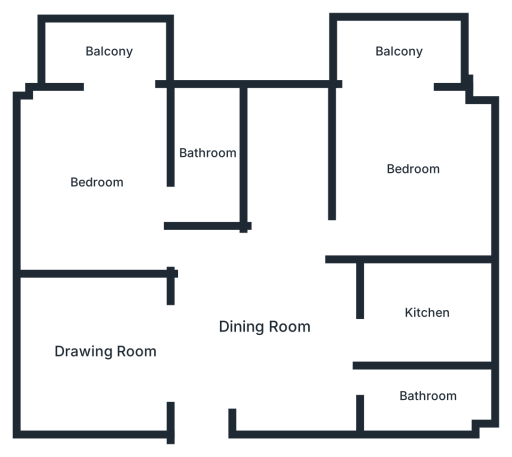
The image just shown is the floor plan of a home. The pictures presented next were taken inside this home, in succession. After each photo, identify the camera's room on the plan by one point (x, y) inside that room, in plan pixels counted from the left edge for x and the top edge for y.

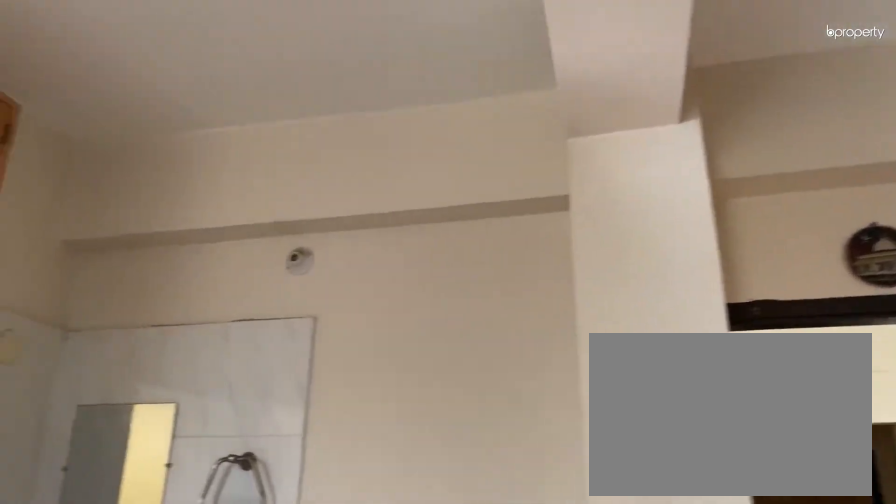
(263, 328)
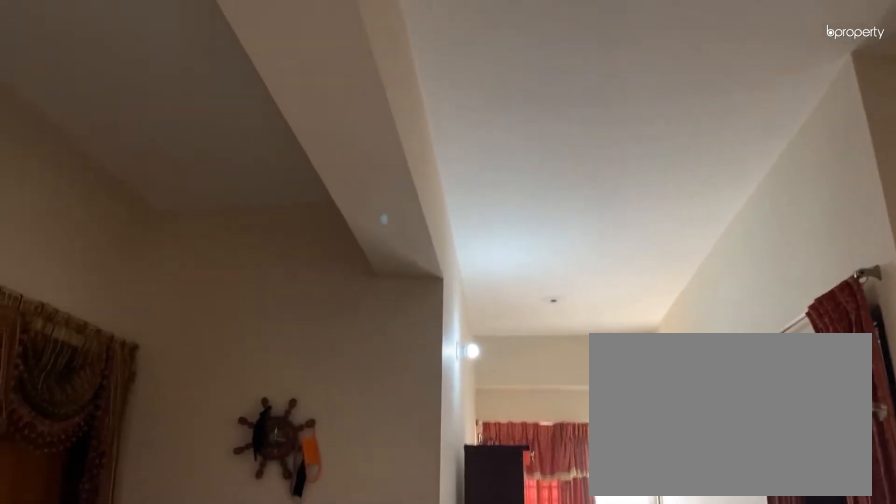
(263, 327)
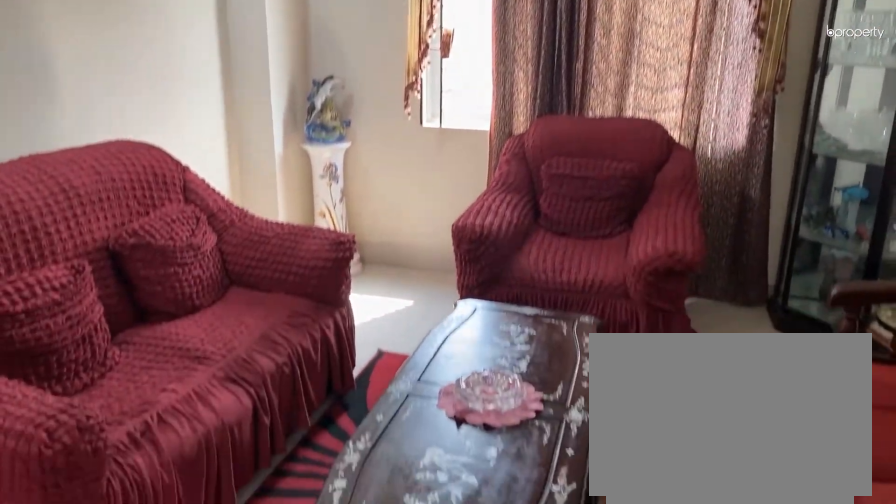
(103, 350)
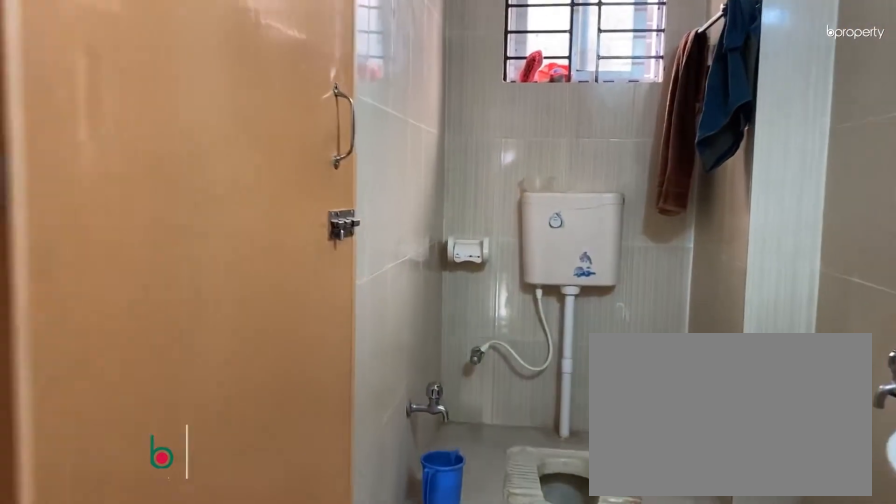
(427, 396)
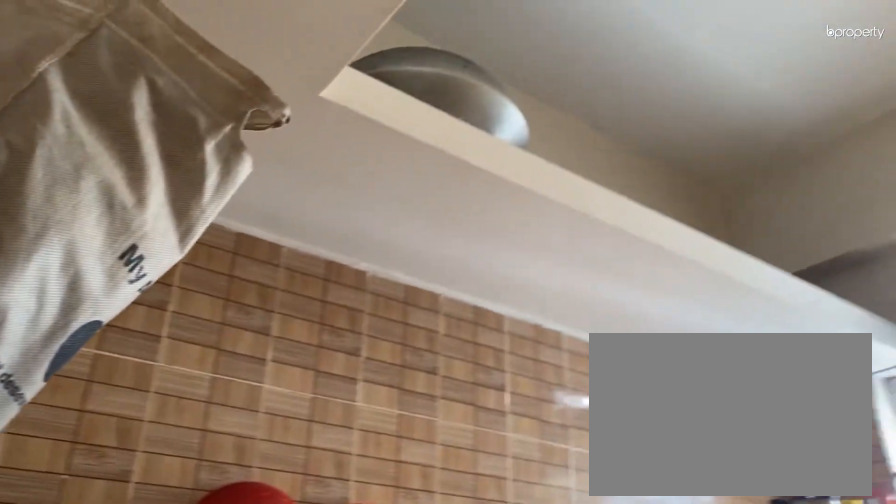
(427, 313)
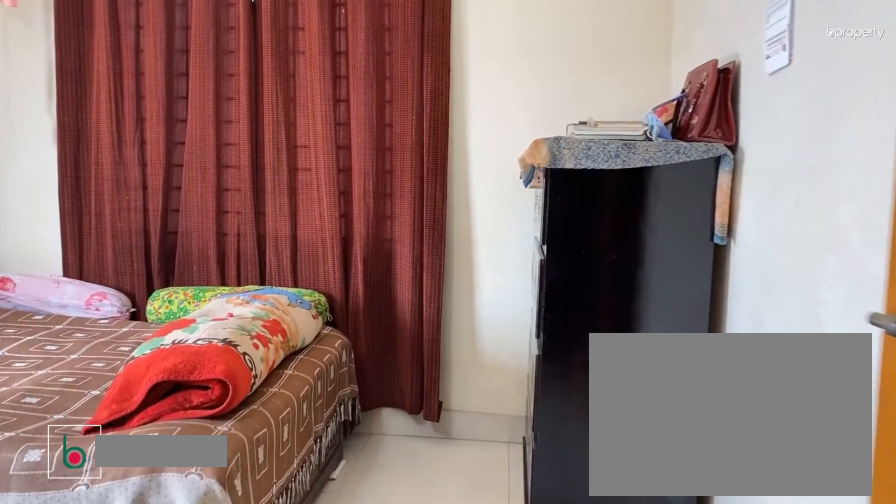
(413, 169)
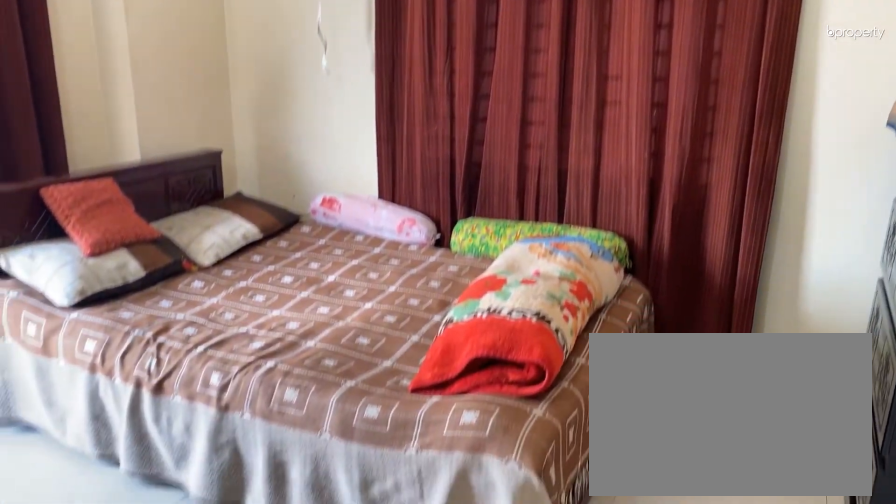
(412, 169)
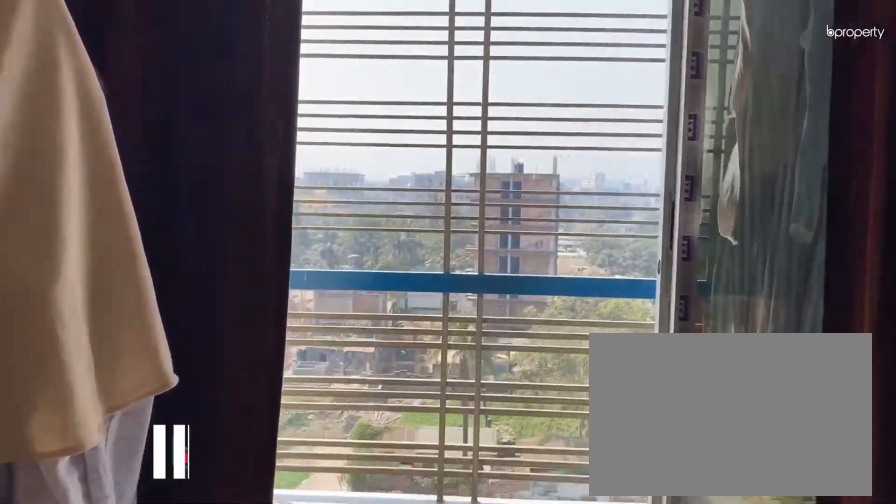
(401, 52)
